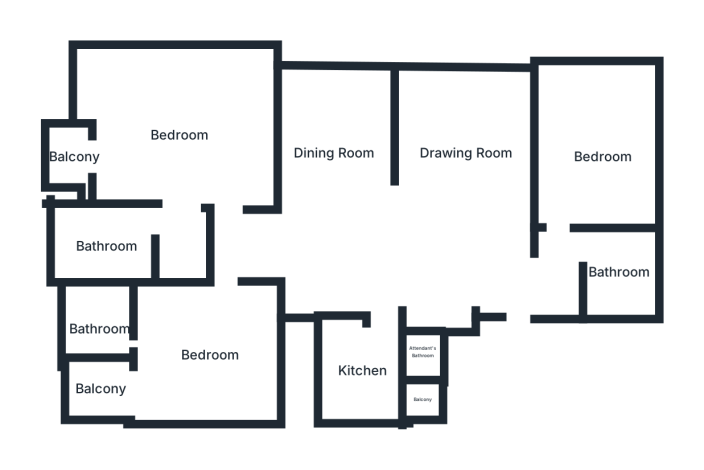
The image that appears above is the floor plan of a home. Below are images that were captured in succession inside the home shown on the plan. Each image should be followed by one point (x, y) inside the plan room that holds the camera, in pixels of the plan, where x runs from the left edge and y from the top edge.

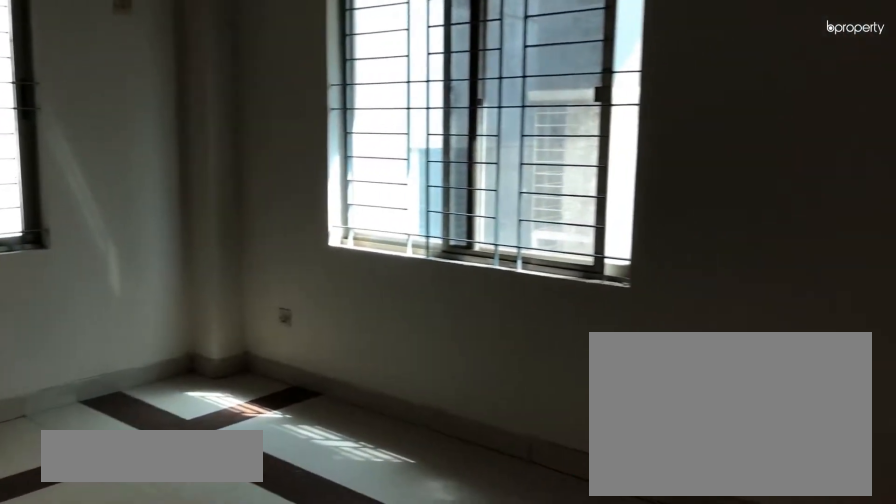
(602, 153)
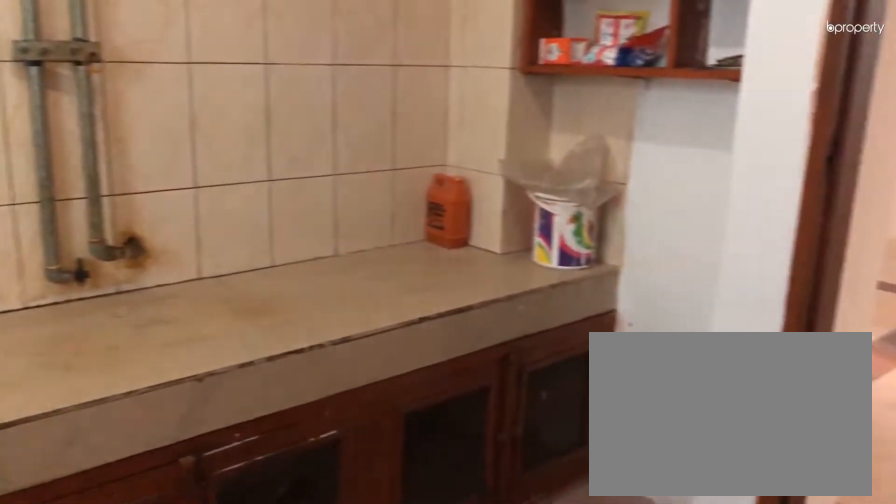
(365, 368)
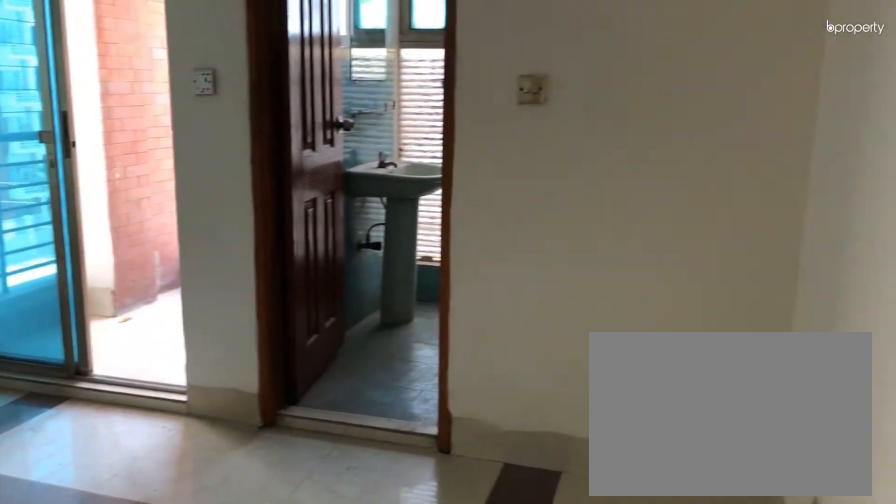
(208, 353)
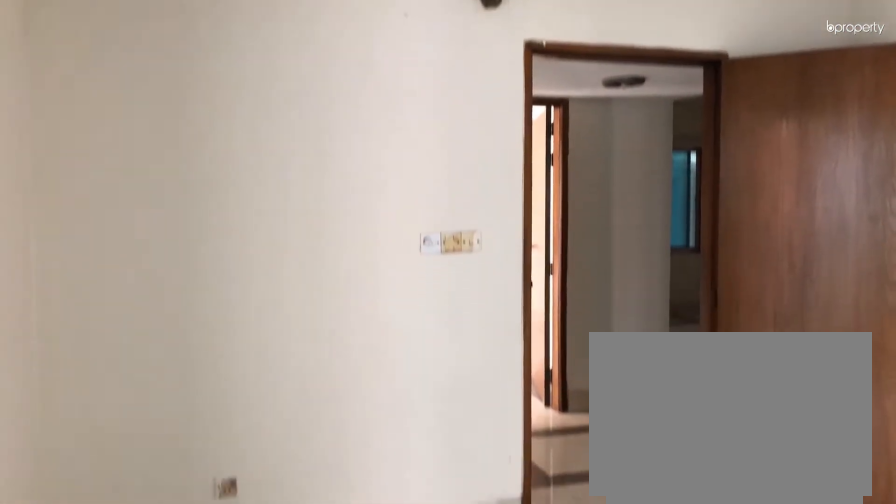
(208, 353)
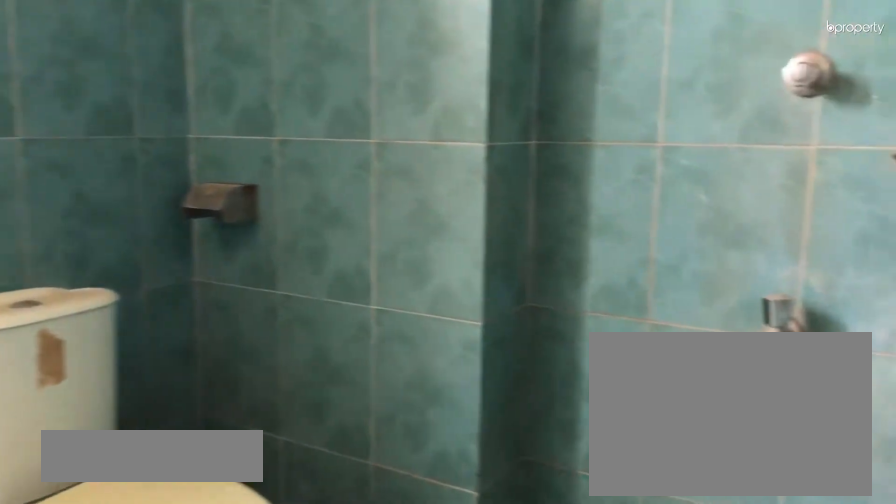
(101, 326)
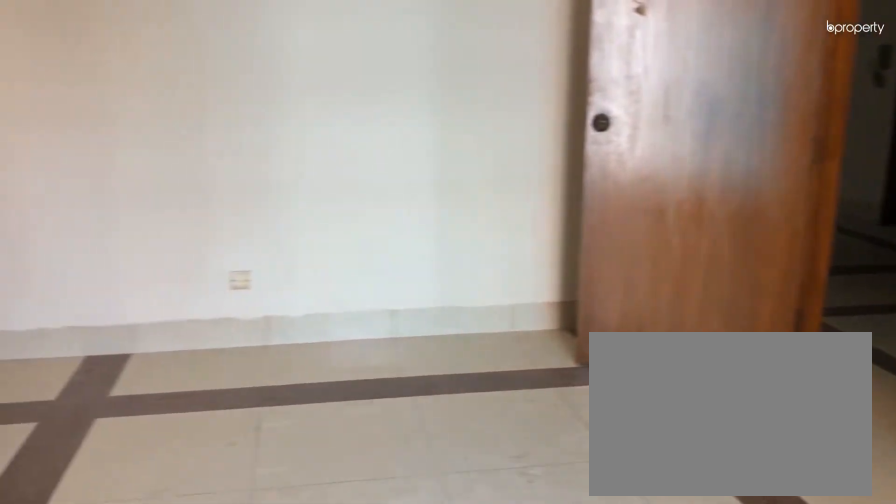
(179, 131)
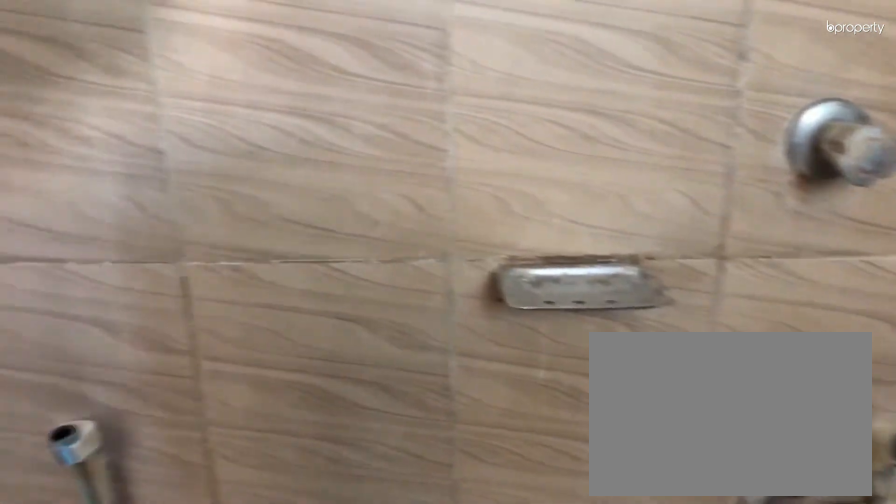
(107, 244)
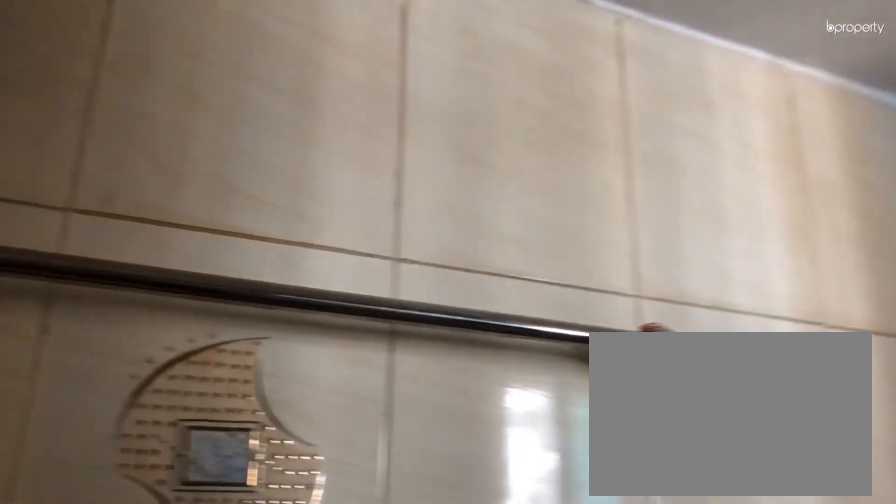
(107, 244)
